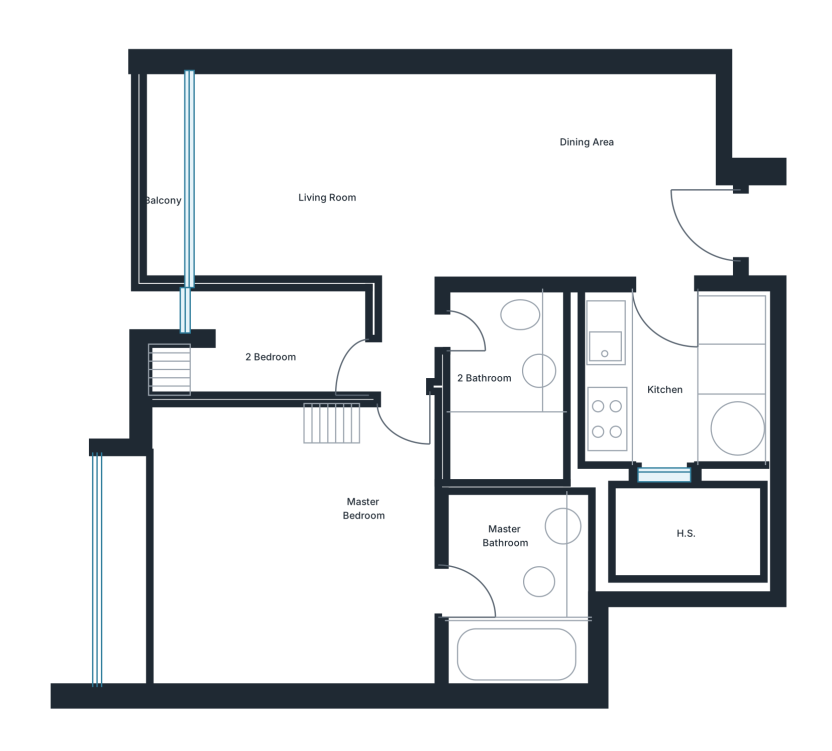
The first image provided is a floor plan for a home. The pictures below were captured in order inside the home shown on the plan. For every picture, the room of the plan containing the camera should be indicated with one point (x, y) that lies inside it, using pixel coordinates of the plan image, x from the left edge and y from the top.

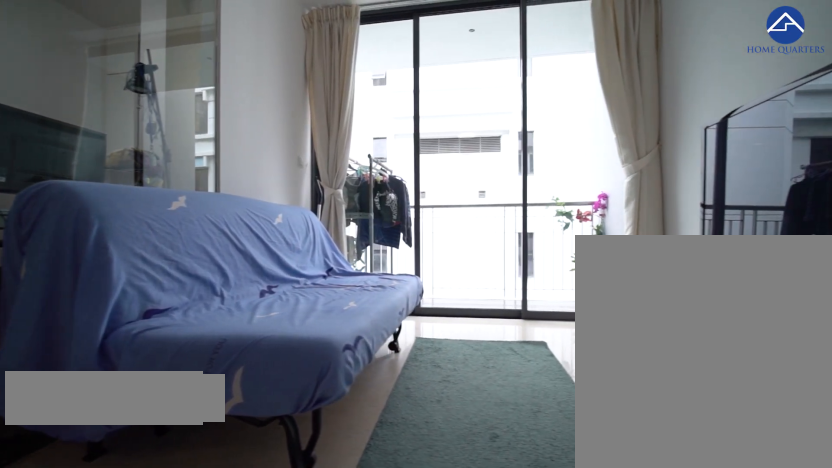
(311, 174)
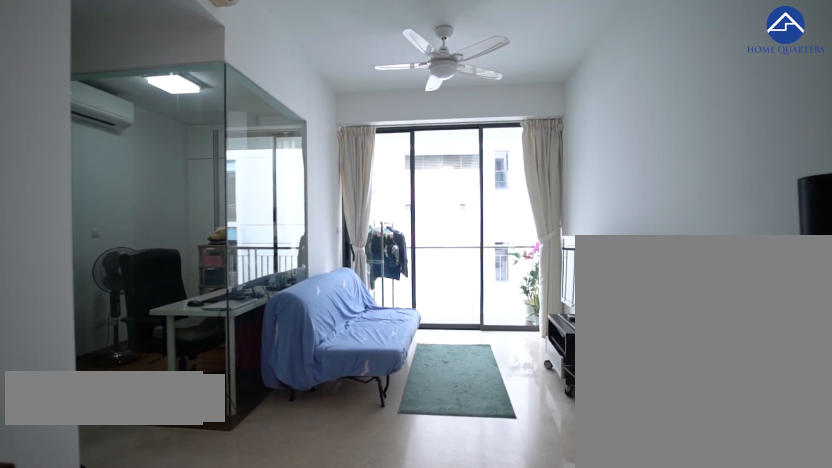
(311, 174)
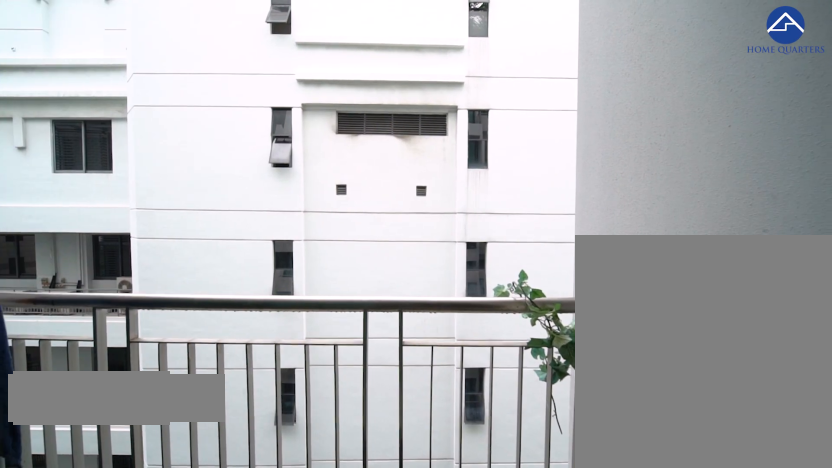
(161, 184)
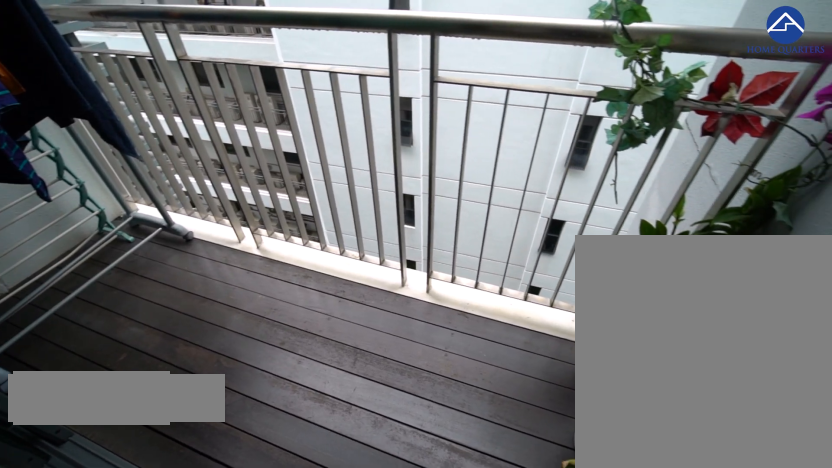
(161, 183)
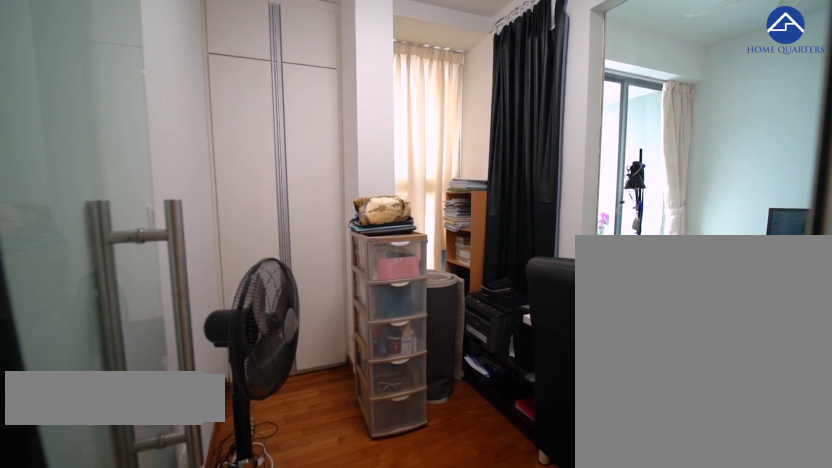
(269, 345)
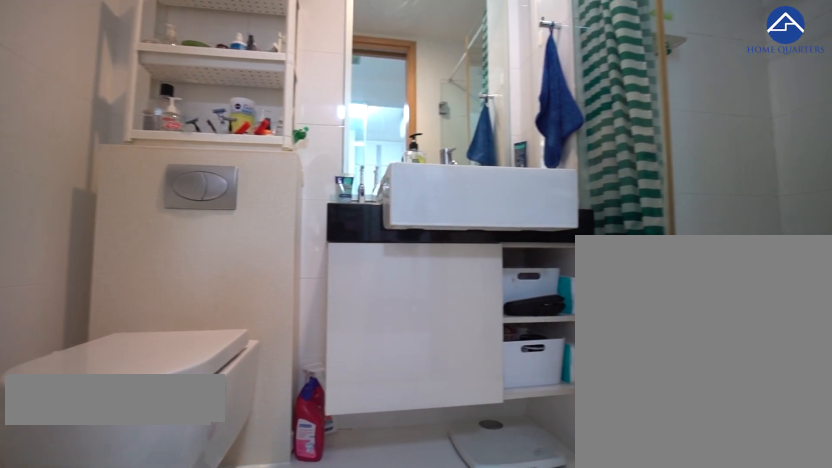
(505, 386)
